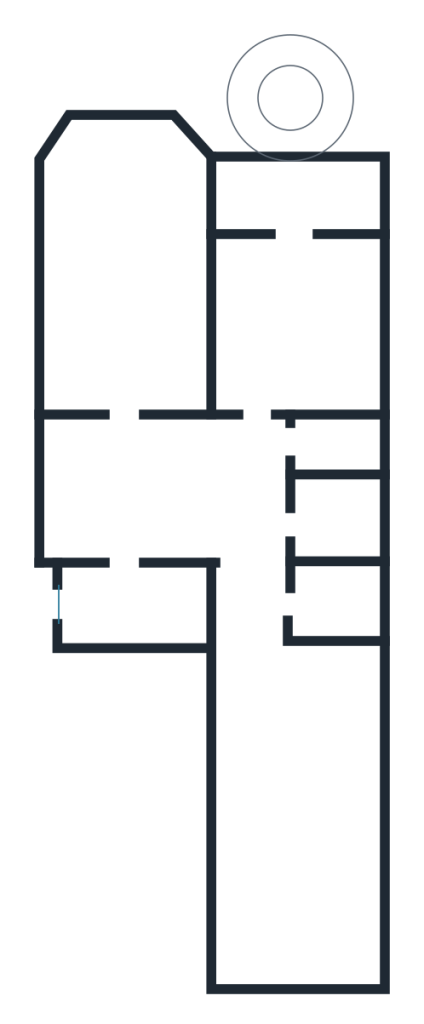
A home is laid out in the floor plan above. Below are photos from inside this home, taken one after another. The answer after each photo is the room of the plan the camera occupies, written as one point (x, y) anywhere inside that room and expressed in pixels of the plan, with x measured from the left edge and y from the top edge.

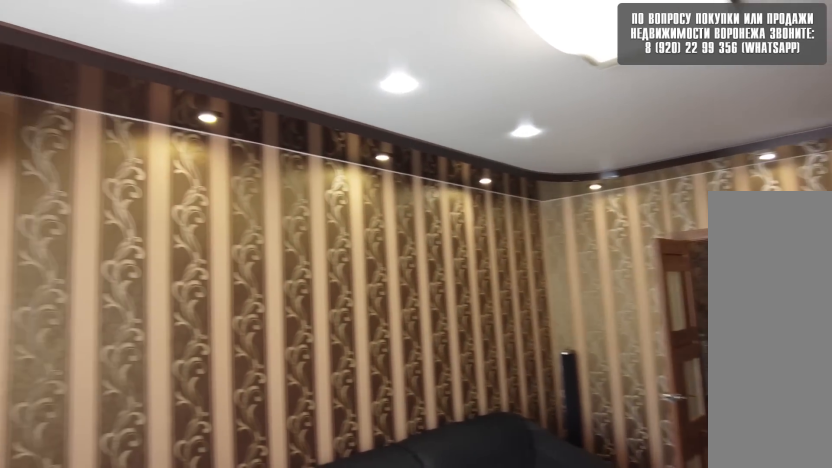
(122, 360)
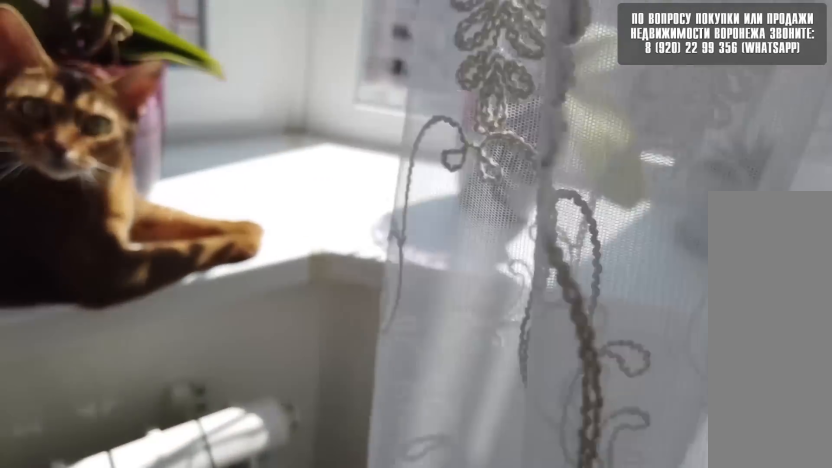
(122, 360)
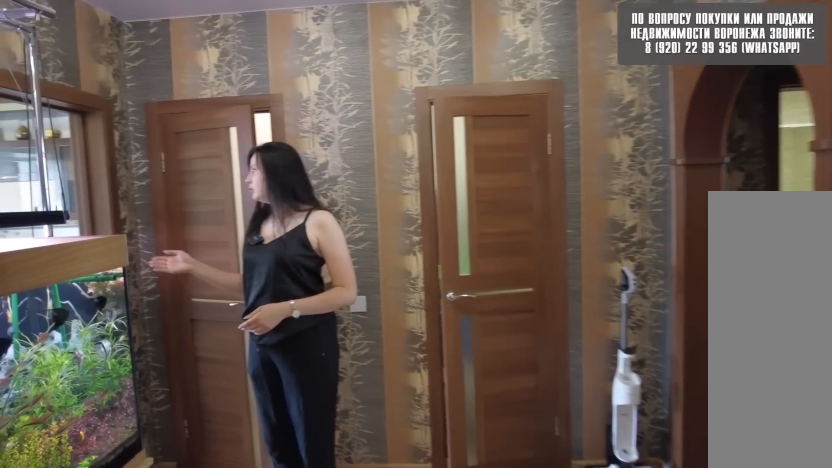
(129, 515)
